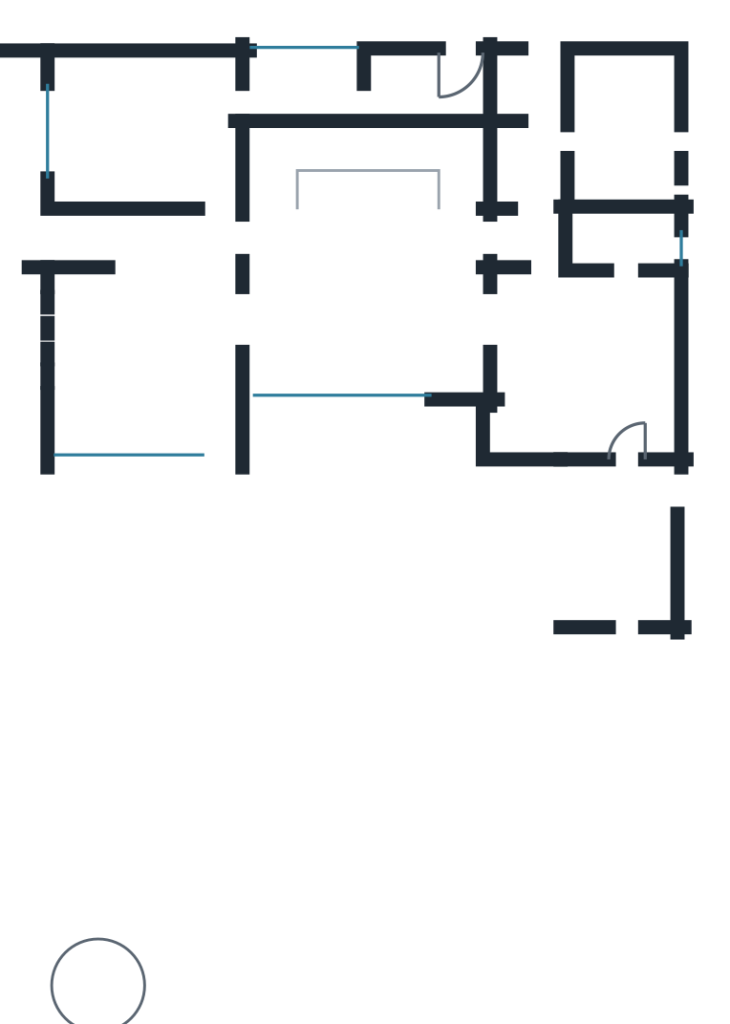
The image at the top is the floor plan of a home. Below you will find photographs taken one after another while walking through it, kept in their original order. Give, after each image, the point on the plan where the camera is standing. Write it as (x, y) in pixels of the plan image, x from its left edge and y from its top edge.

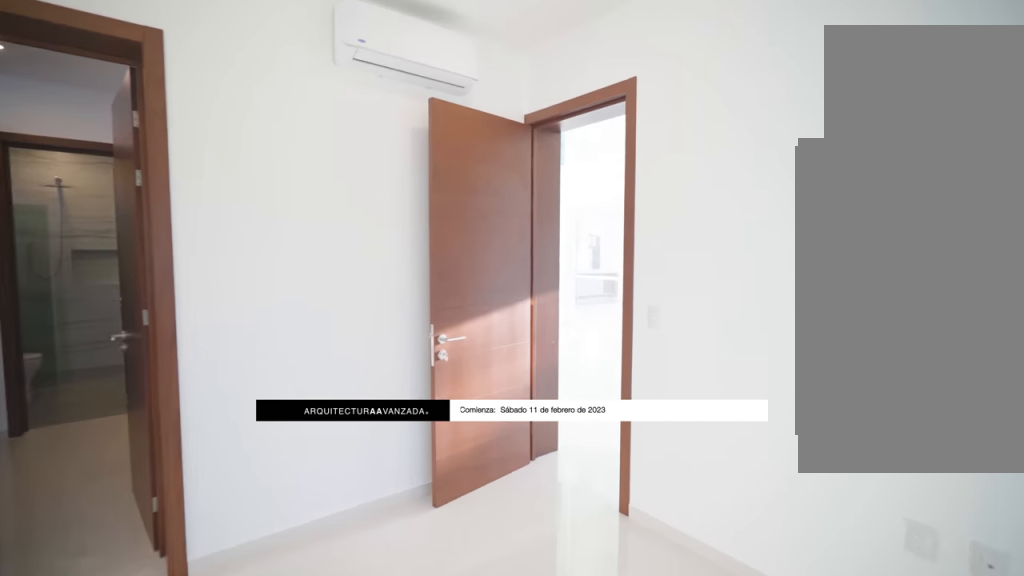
(187, 156)
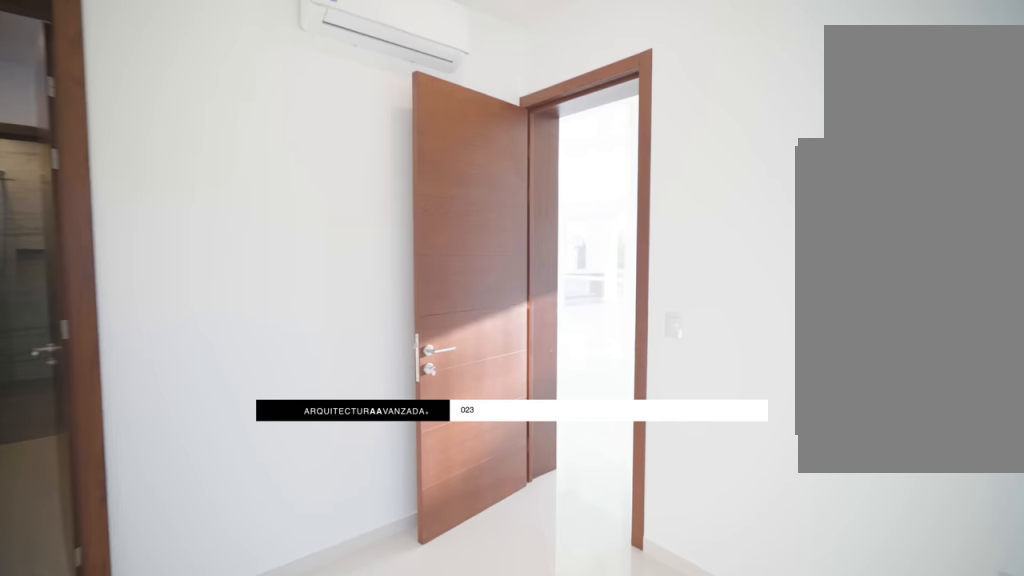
(203, 163)
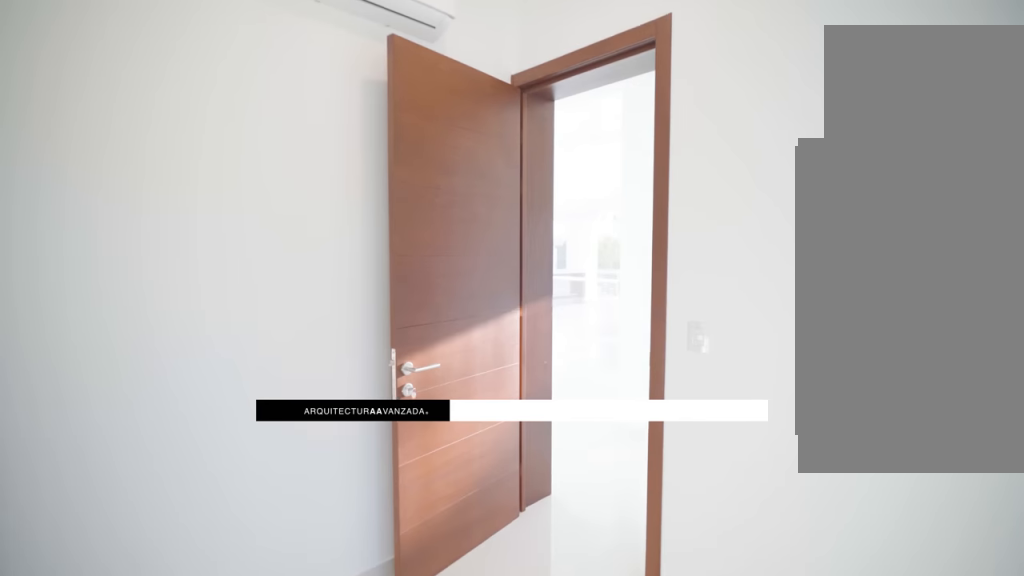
(215, 176)
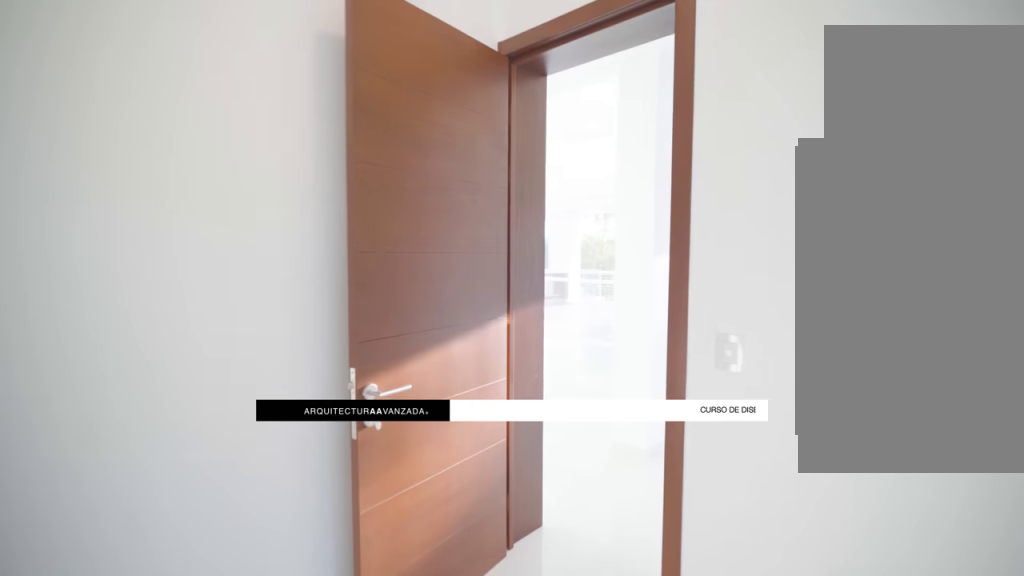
(216, 182)
